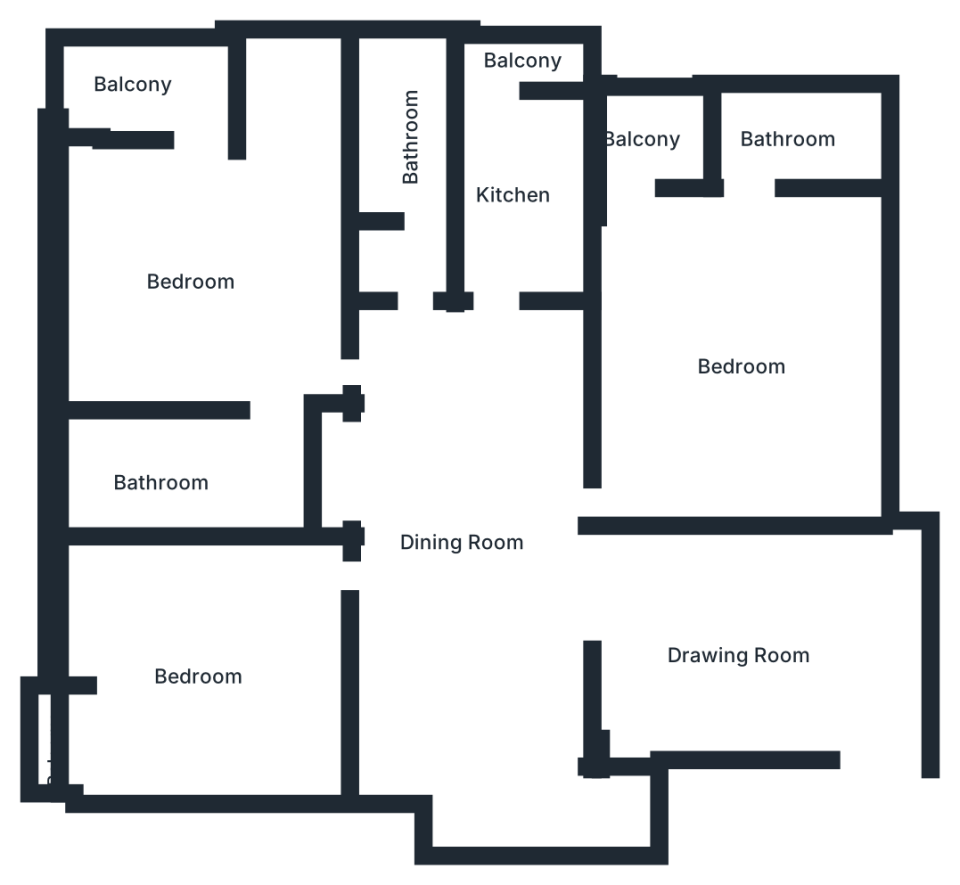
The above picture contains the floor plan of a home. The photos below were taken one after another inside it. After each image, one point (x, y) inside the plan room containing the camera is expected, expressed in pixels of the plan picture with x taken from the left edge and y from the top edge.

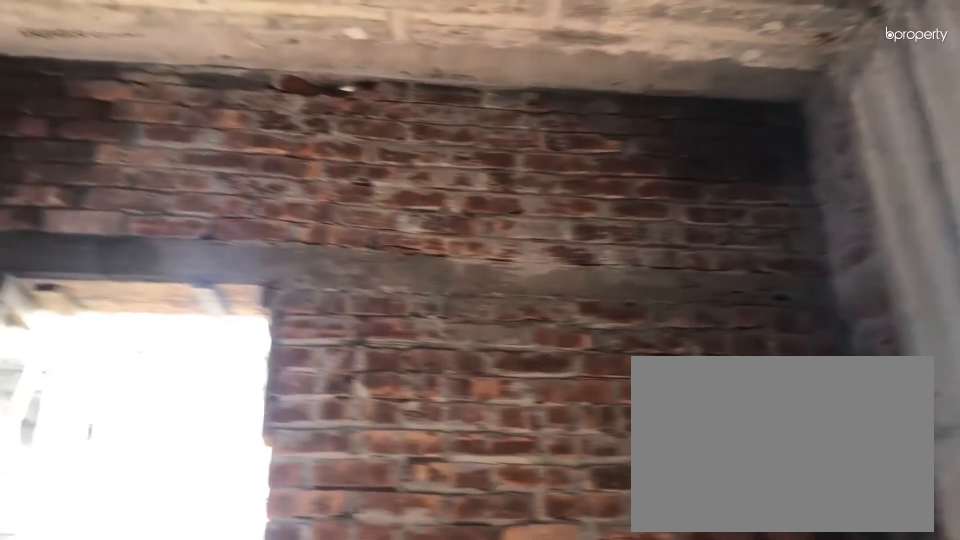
(198, 280)
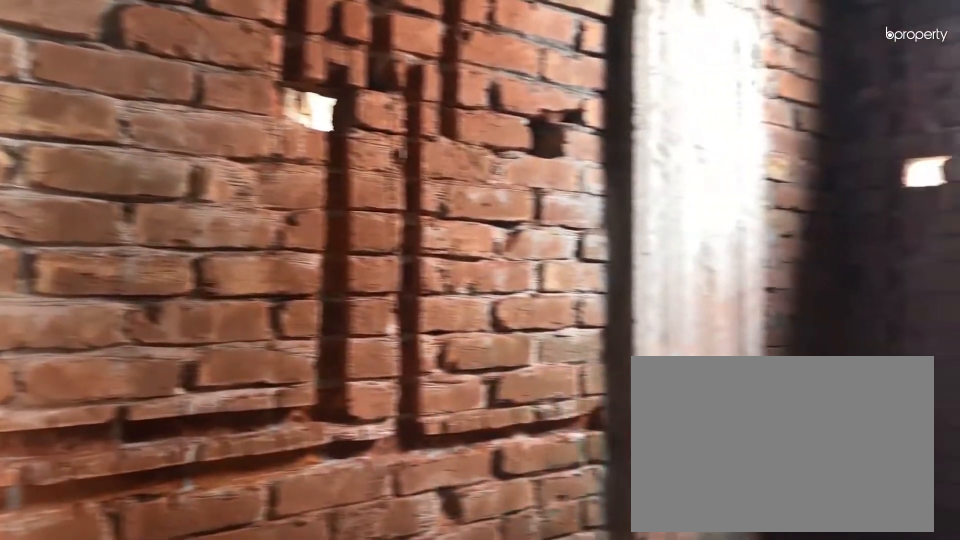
(170, 474)
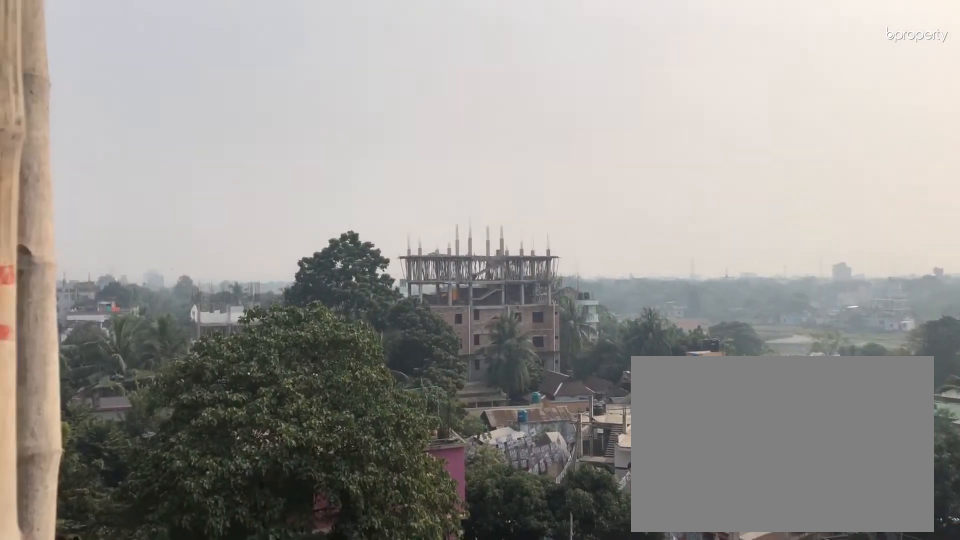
(129, 71)
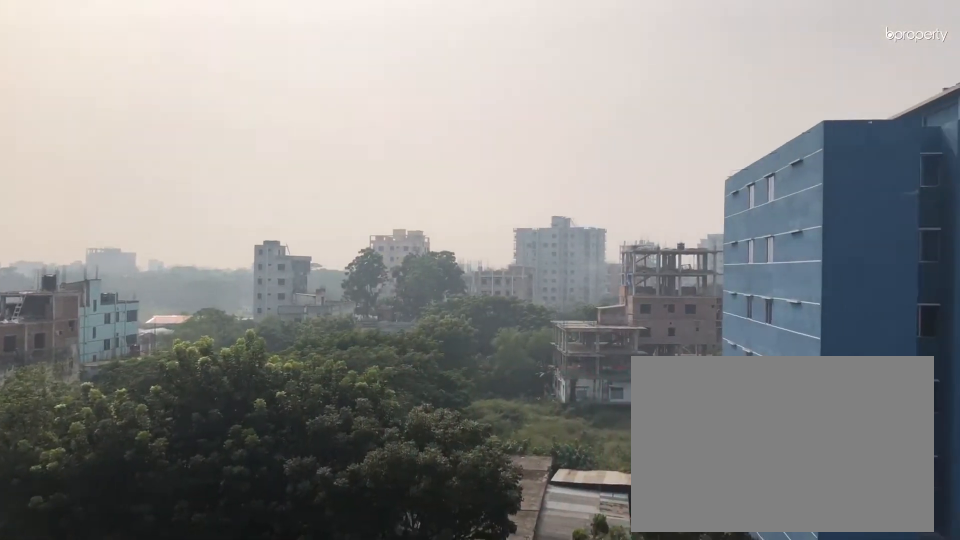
(129, 71)
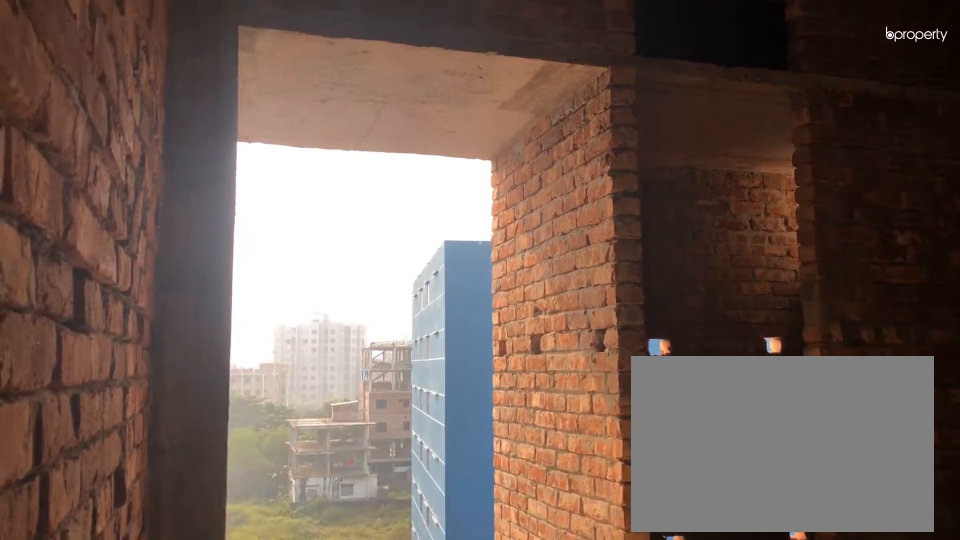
(729, 367)
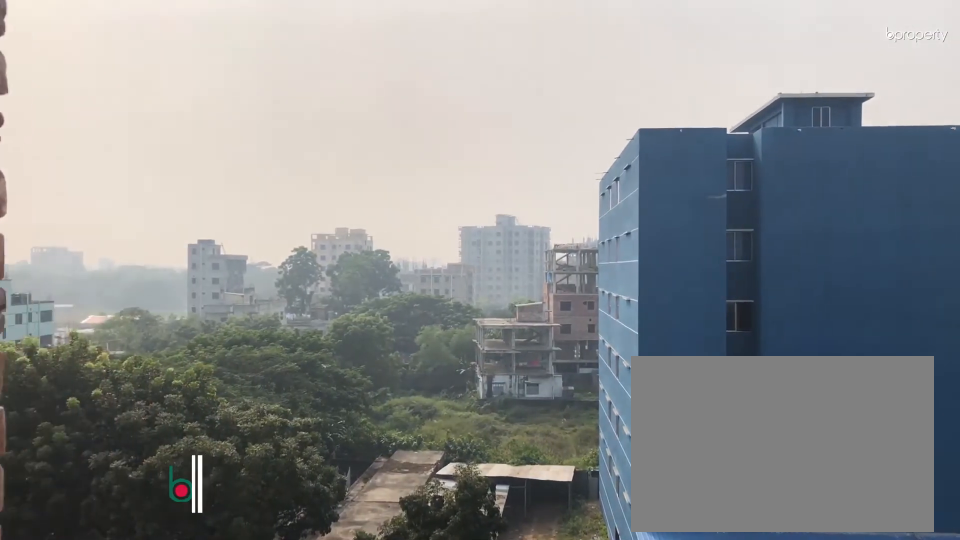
(635, 133)
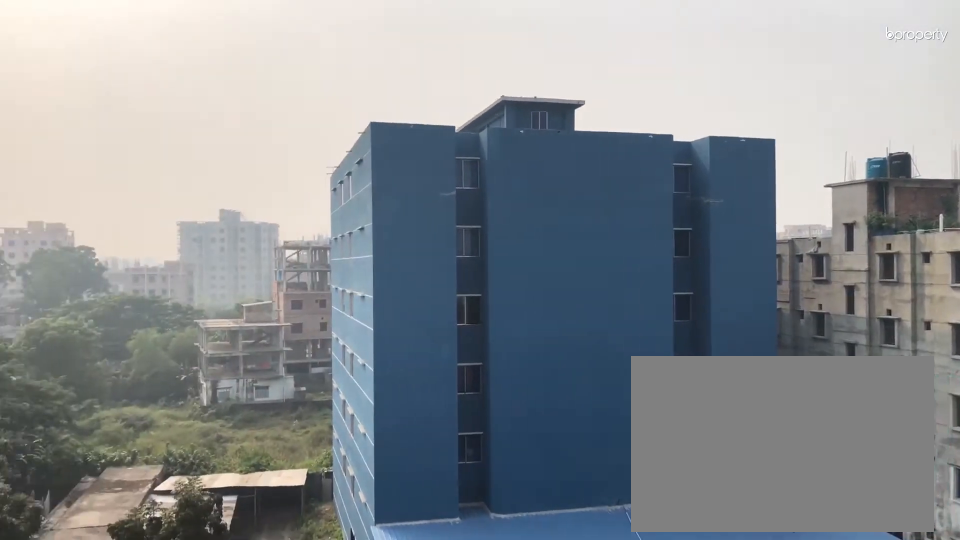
(635, 133)
